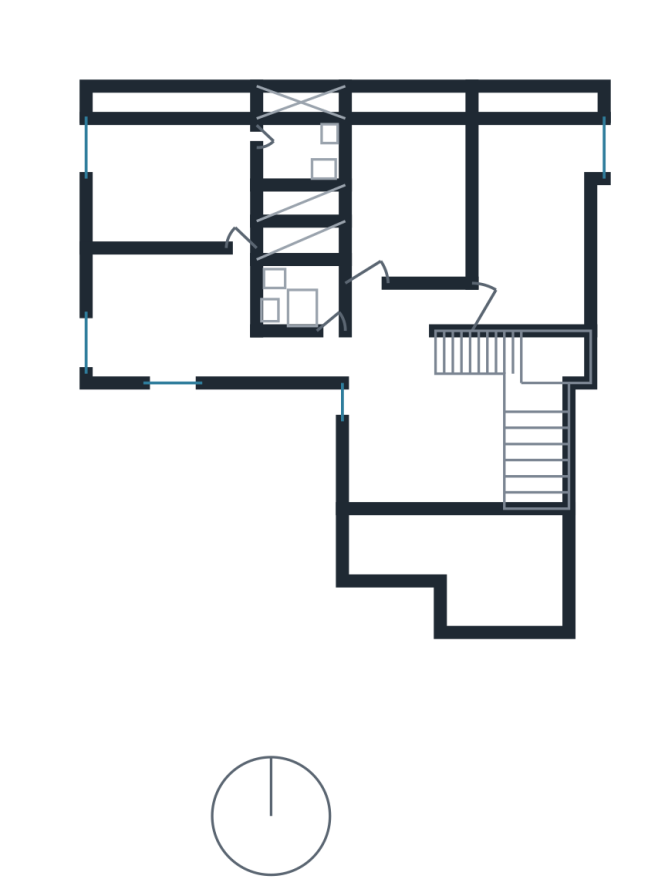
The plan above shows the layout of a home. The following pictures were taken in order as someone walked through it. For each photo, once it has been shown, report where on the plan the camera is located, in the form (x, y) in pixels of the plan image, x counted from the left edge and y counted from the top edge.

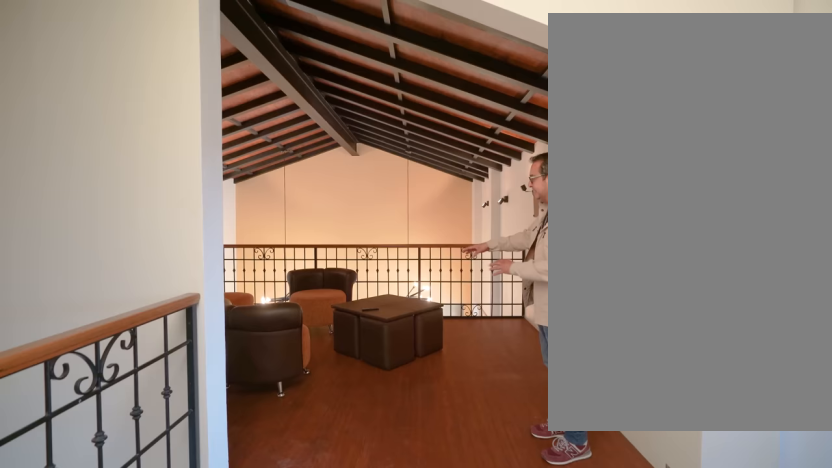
(373, 325)
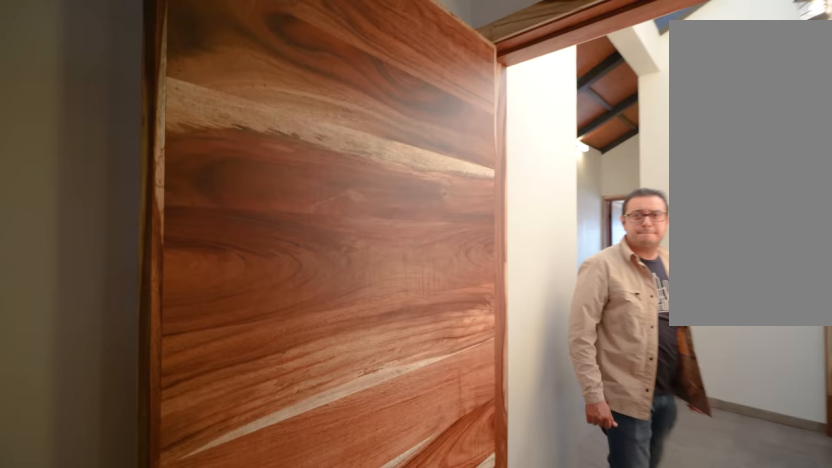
(540, 291)
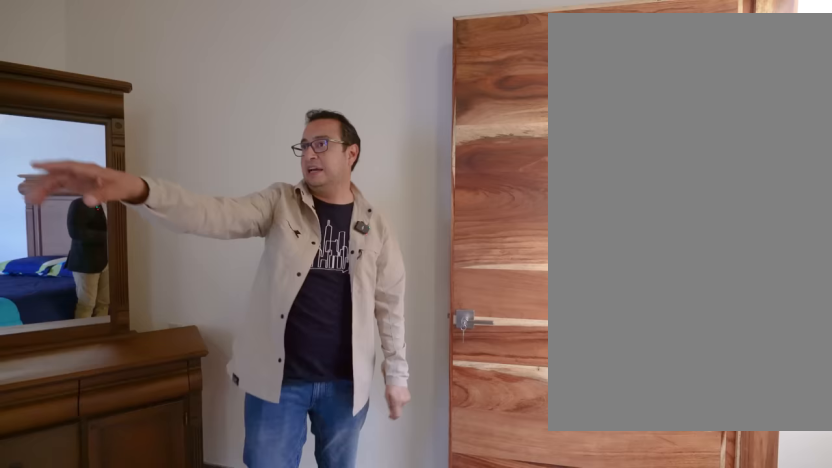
(509, 302)
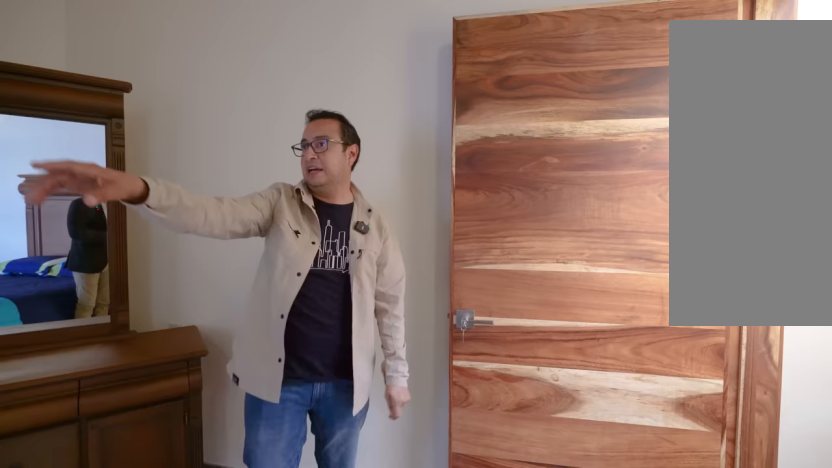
(510, 302)
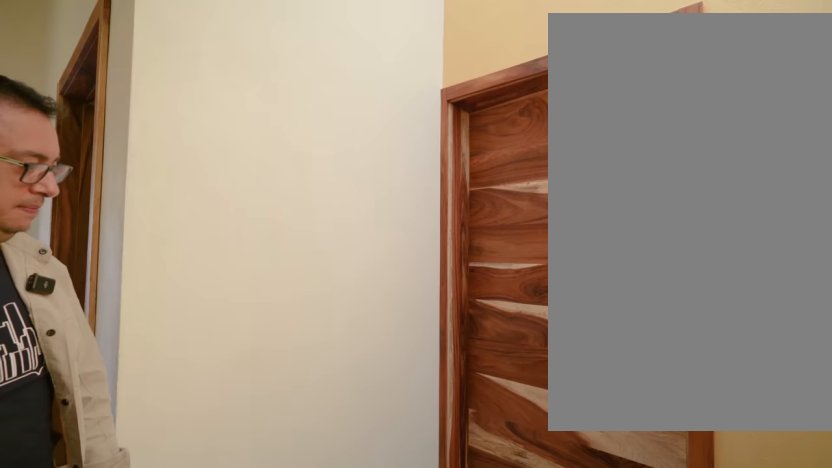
(430, 301)
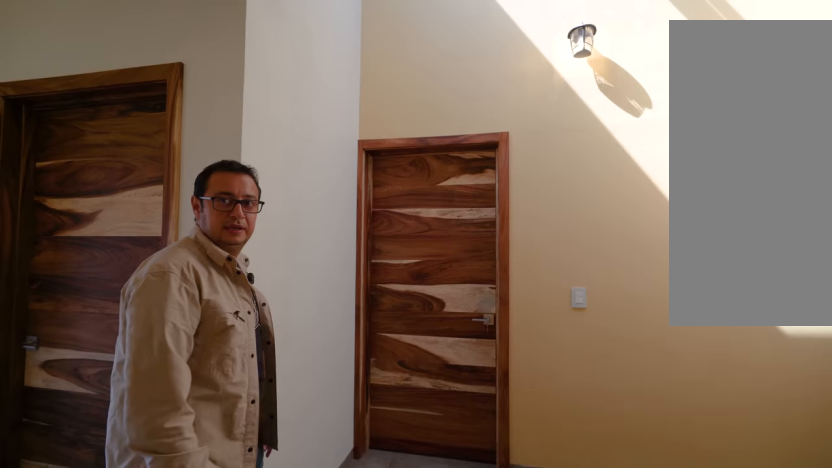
(409, 300)
